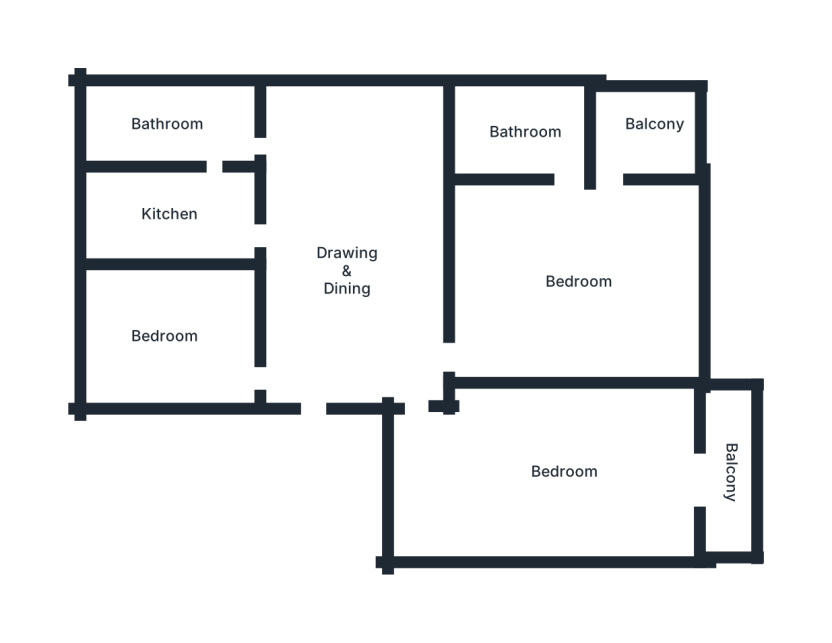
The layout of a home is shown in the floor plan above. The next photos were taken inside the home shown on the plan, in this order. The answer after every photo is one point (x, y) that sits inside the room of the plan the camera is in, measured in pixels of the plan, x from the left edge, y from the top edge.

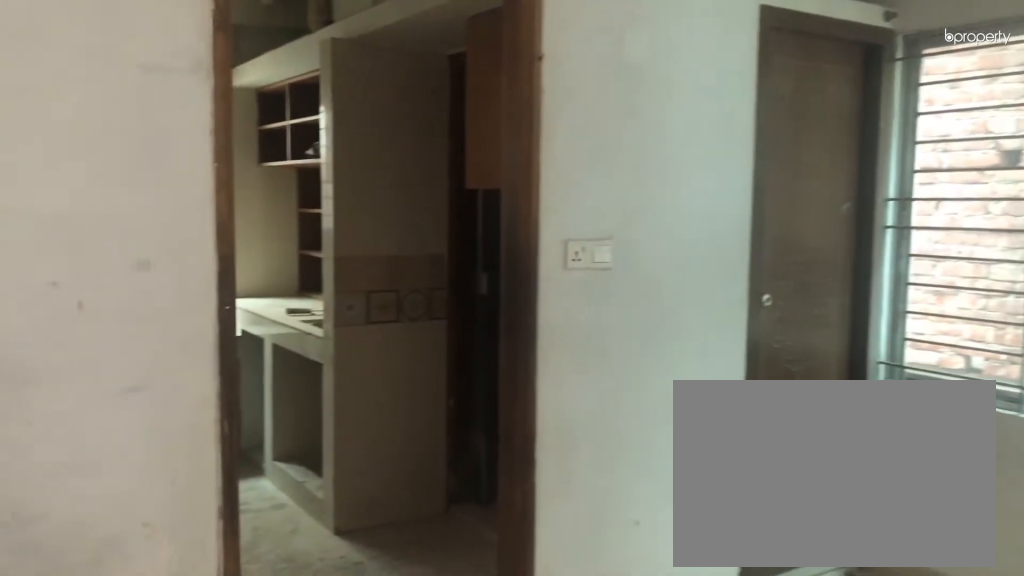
(354, 271)
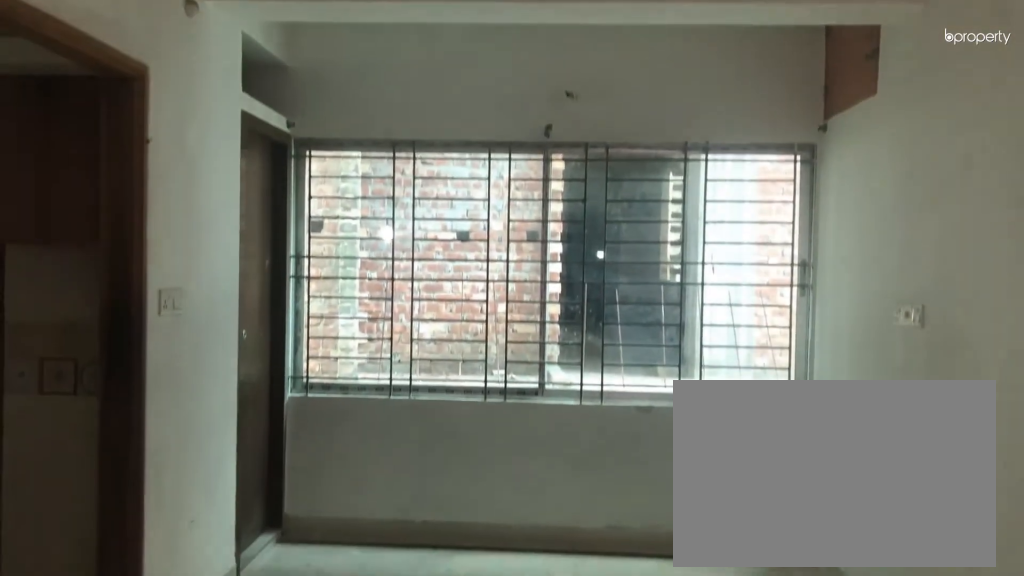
(354, 270)
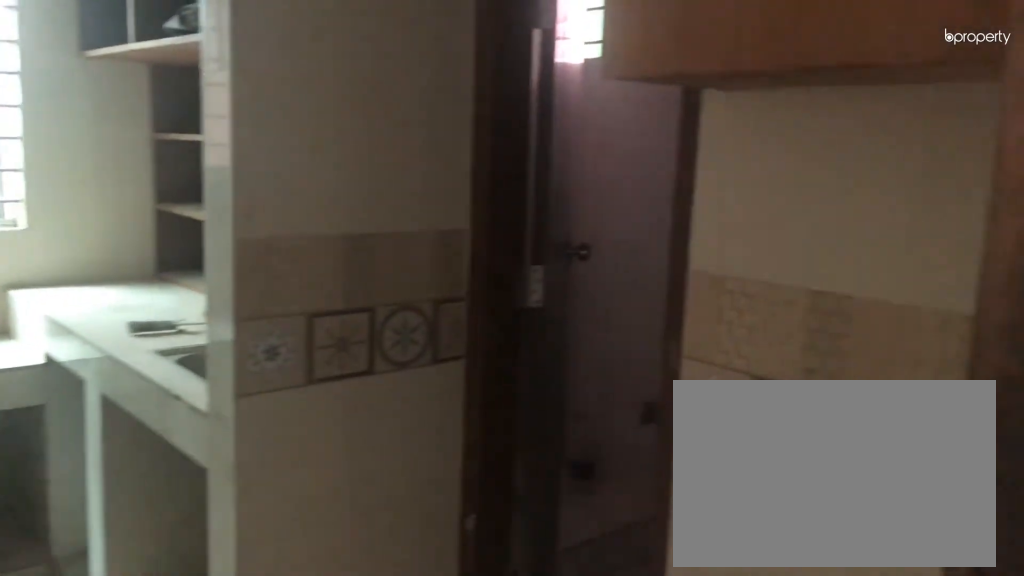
(178, 209)
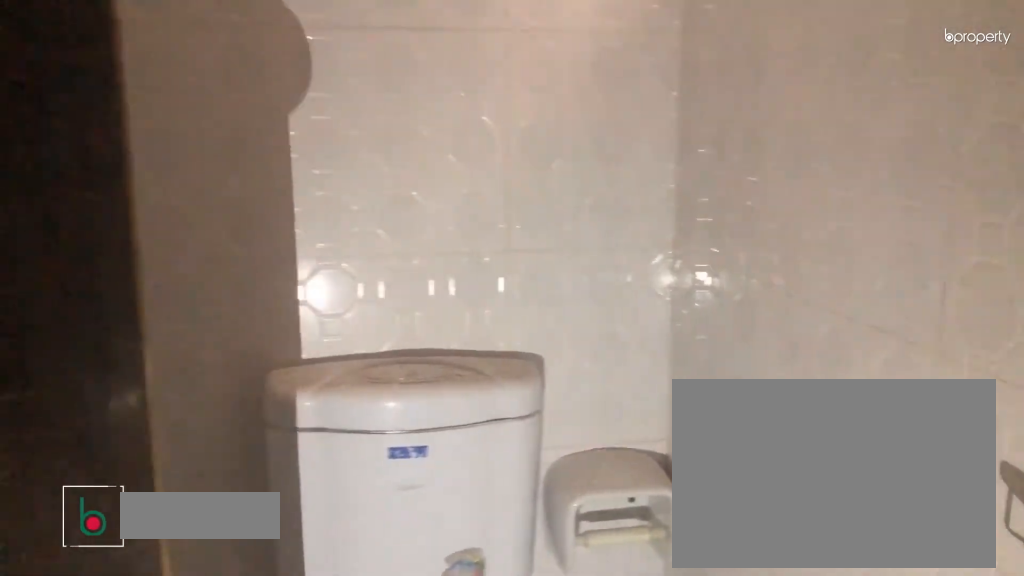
(169, 124)
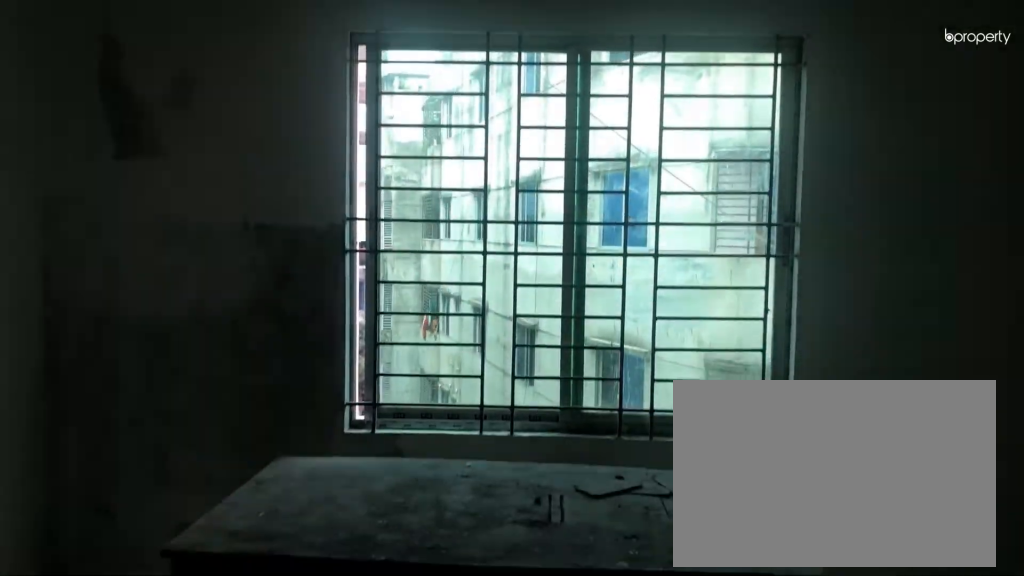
(580, 279)
